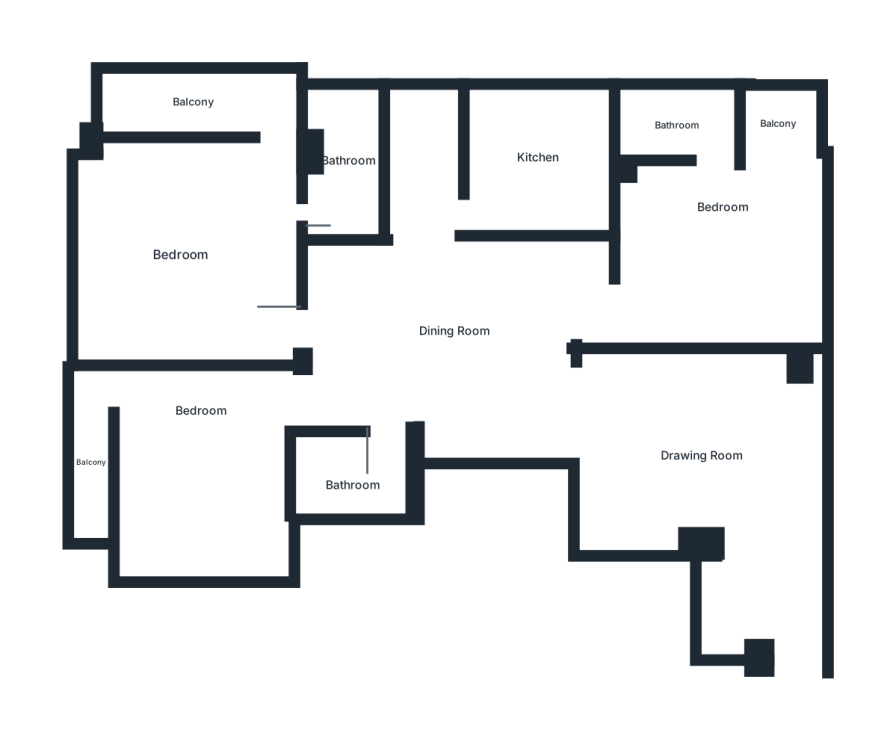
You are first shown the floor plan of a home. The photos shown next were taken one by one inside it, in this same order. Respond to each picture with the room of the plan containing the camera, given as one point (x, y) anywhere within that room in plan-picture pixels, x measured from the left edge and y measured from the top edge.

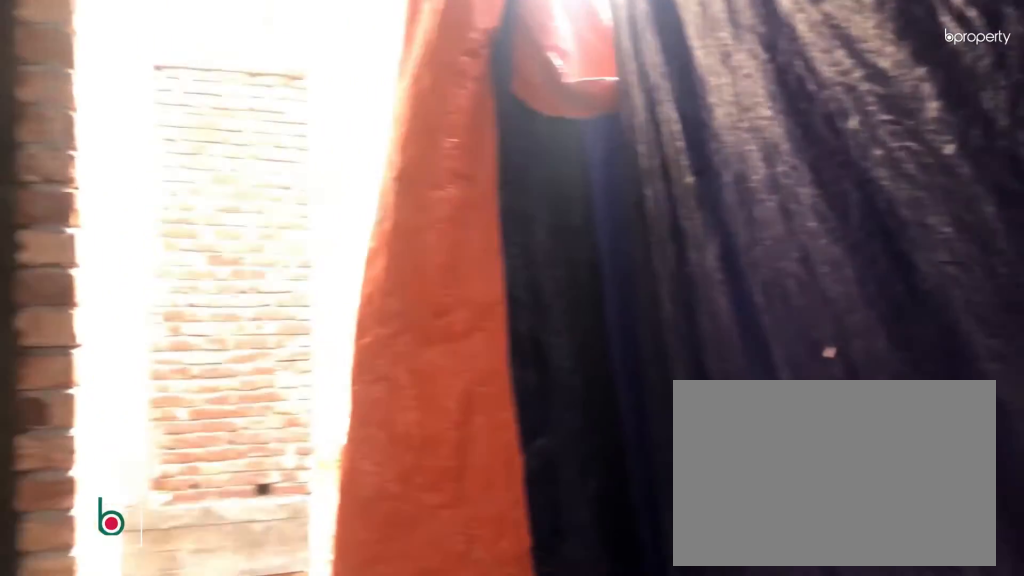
(184, 103)
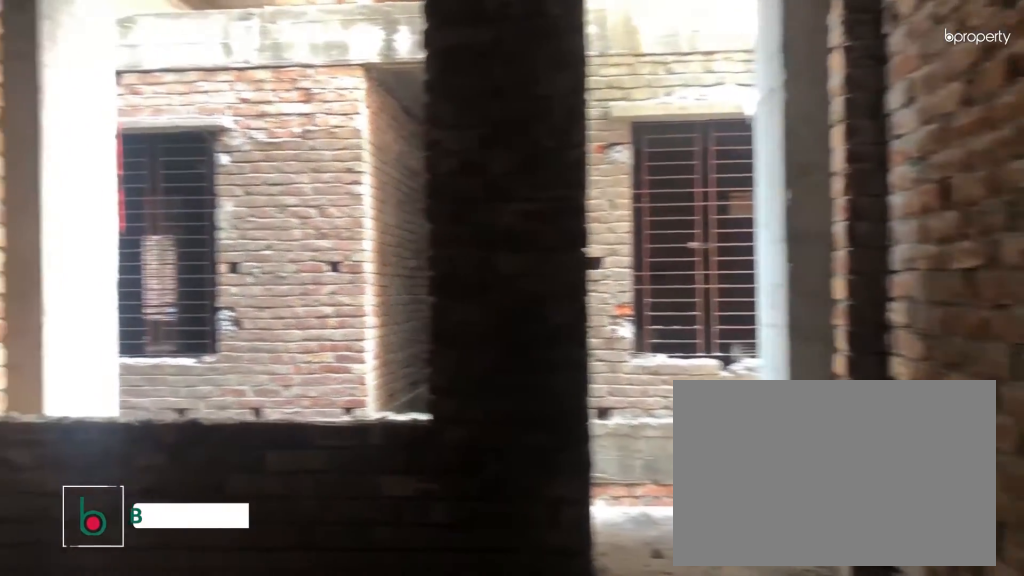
(198, 479)
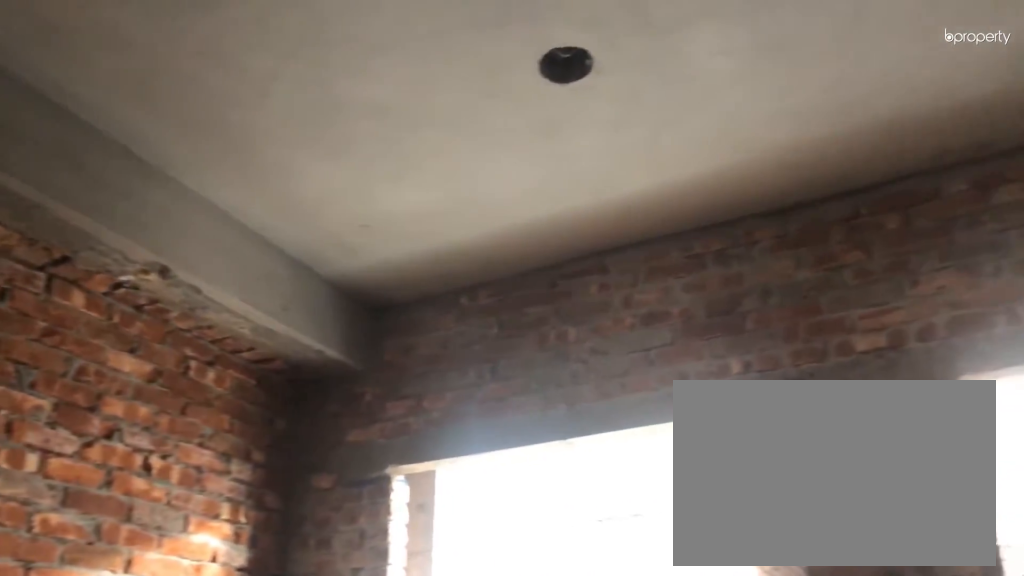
(199, 480)
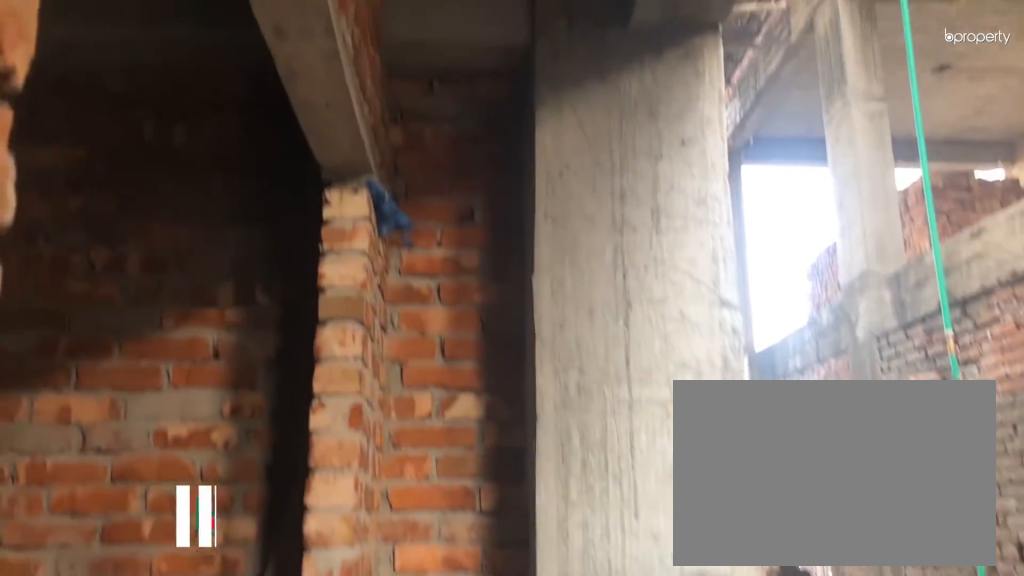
(96, 465)
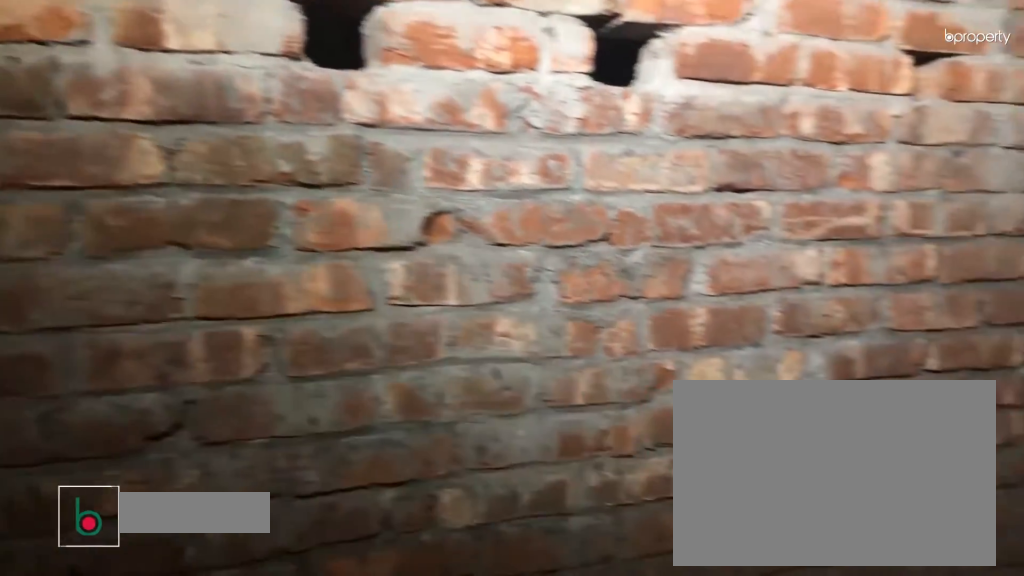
(352, 484)
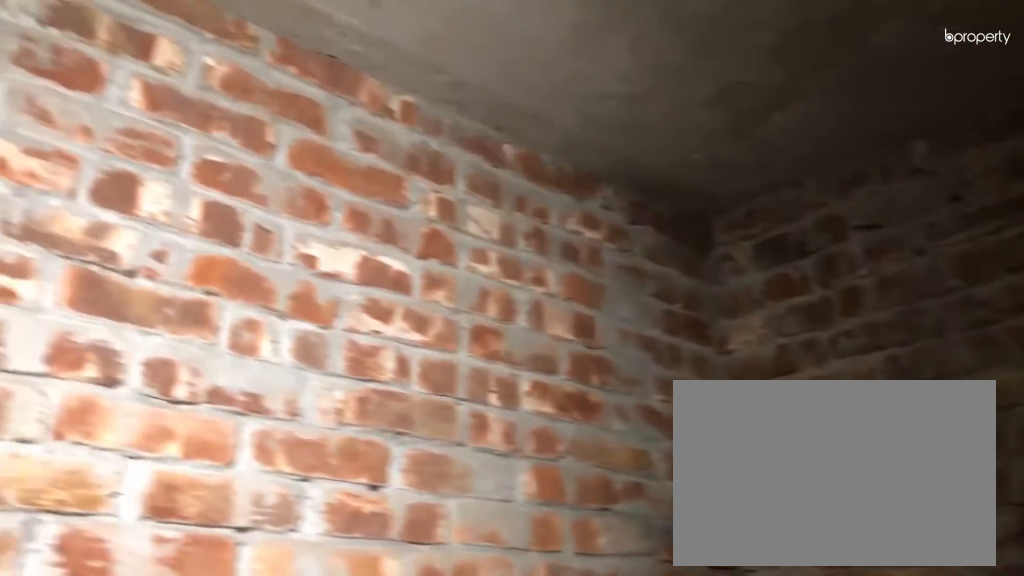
(352, 484)
